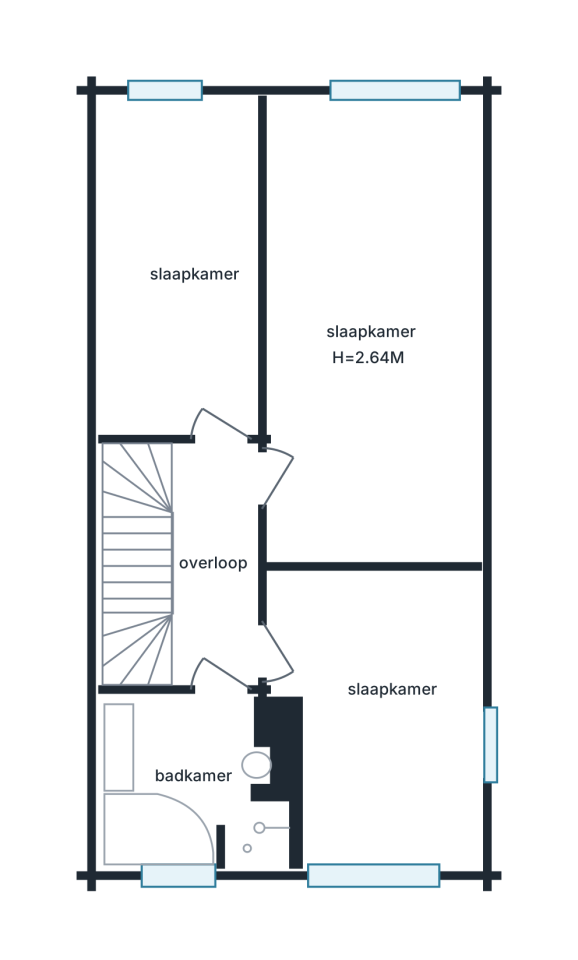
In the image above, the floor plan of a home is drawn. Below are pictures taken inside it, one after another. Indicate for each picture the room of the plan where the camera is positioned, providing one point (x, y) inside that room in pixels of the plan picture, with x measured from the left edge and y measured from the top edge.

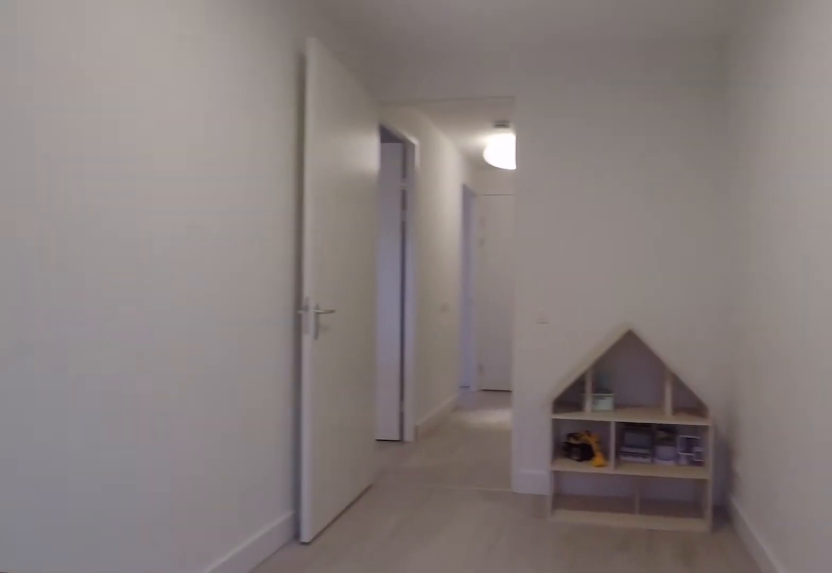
(173, 420)
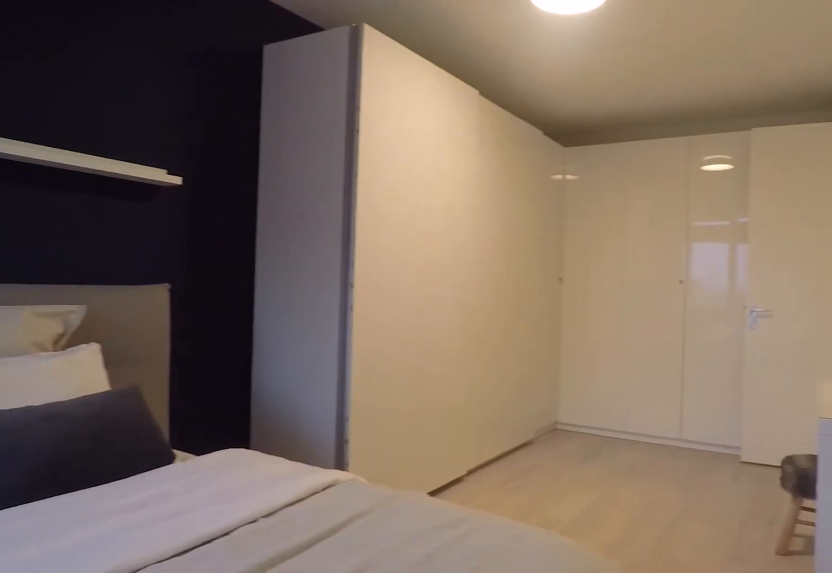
(379, 375)
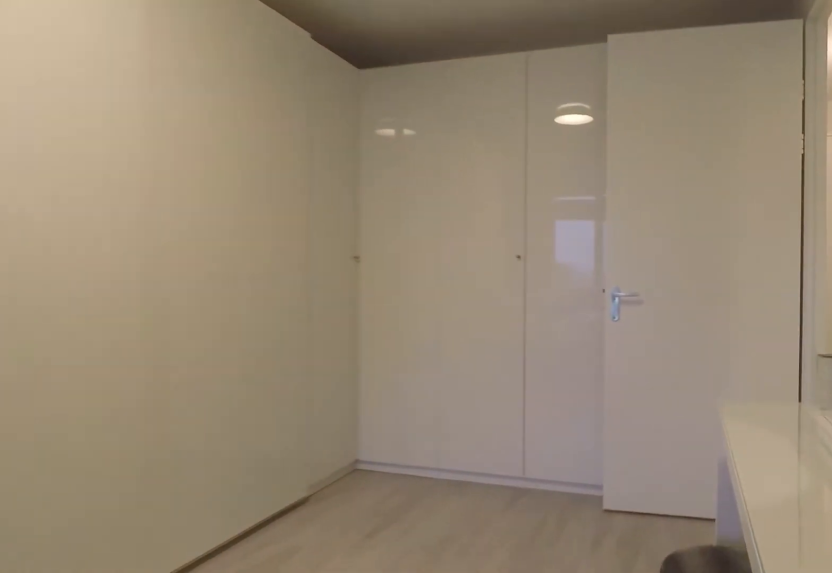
(379, 375)
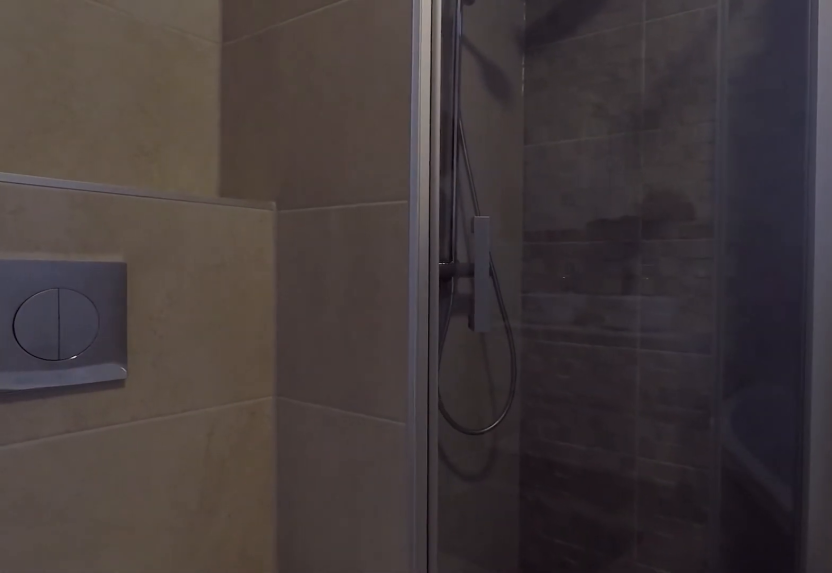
(189, 783)
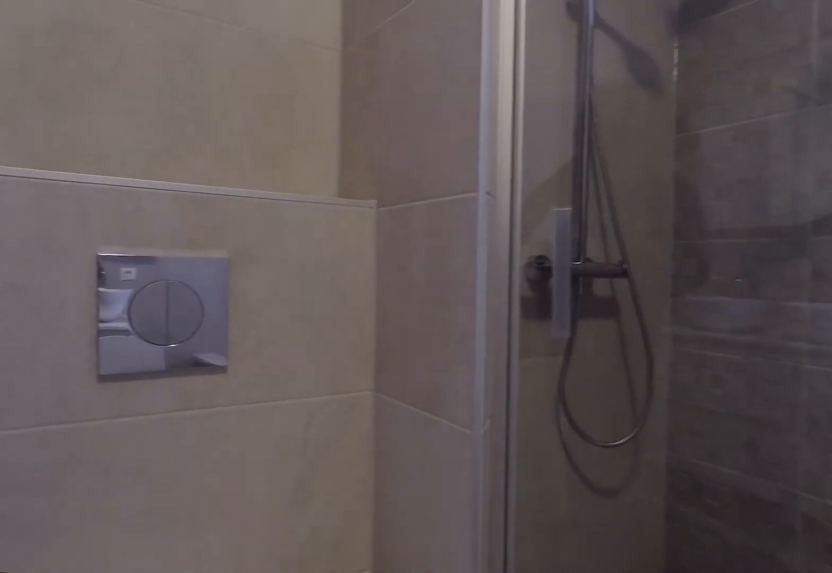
(189, 783)
